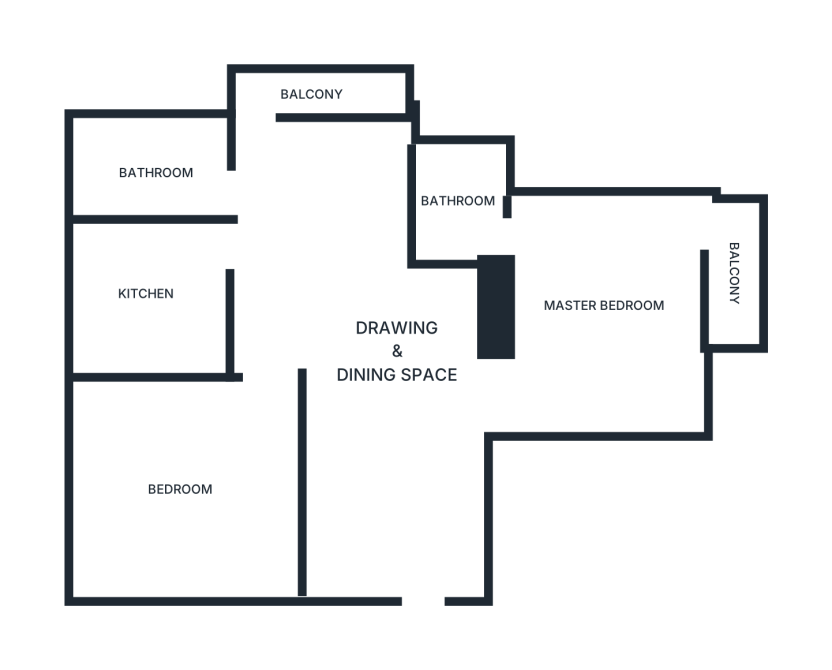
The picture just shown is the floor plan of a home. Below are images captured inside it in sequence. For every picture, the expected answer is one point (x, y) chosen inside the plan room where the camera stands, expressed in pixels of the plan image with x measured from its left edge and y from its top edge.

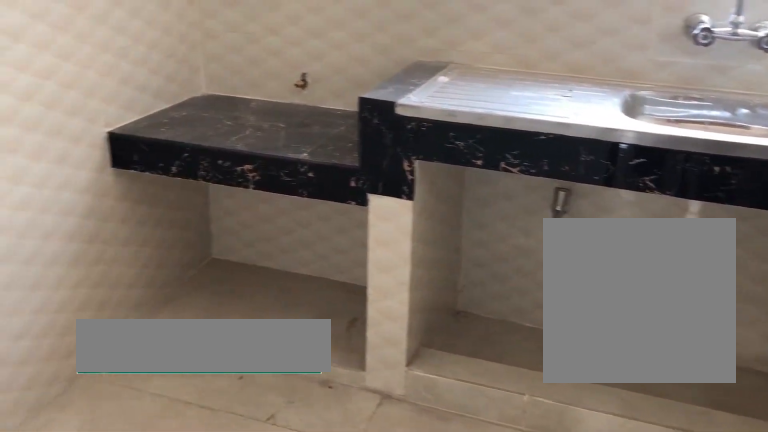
(146, 296)
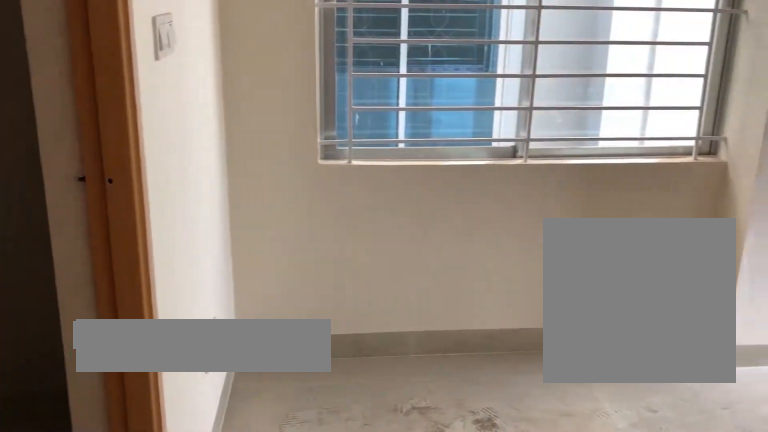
(606, 308)
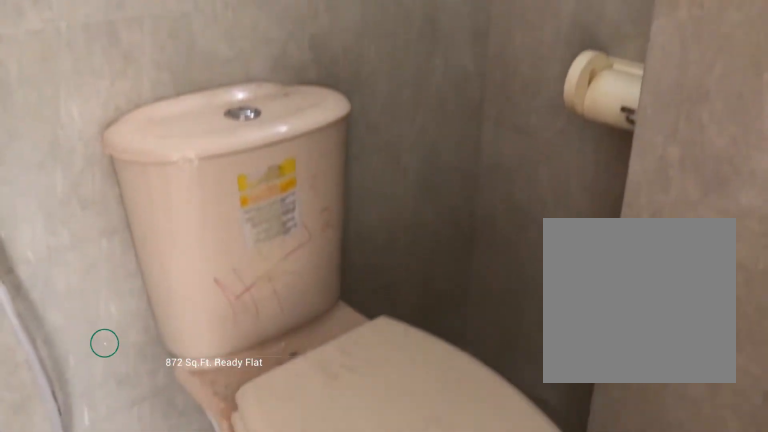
(456, 204)
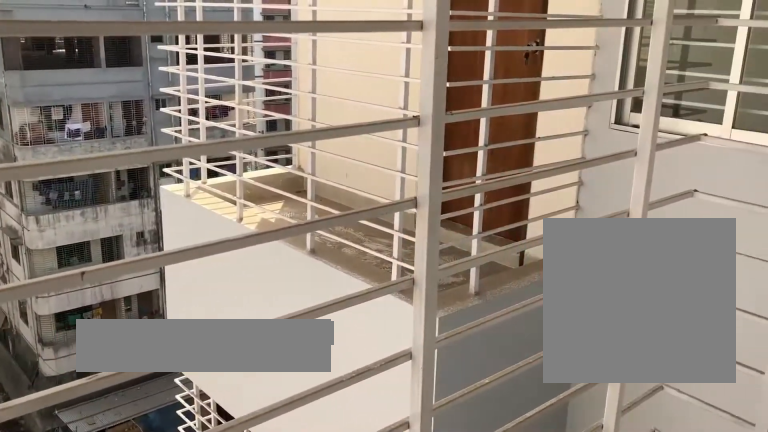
(737, 274)
